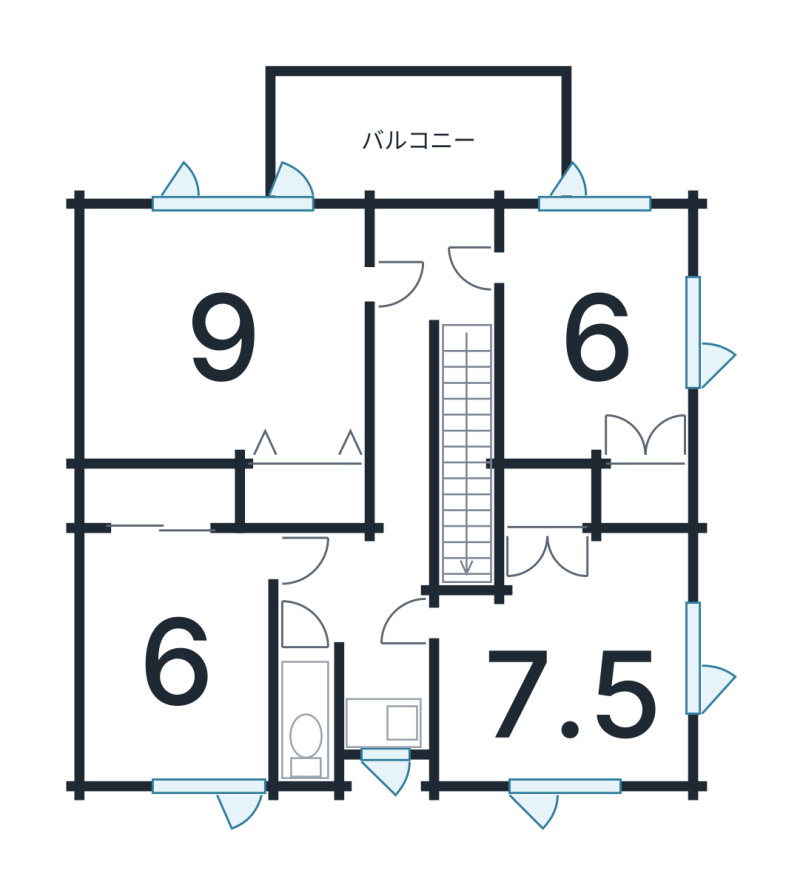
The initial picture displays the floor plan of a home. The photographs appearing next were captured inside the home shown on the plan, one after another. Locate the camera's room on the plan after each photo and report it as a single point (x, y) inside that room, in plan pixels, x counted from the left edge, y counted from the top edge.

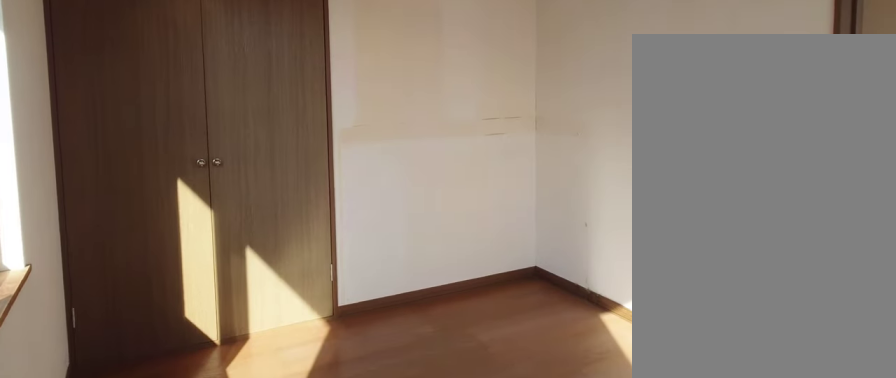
(593, 337)
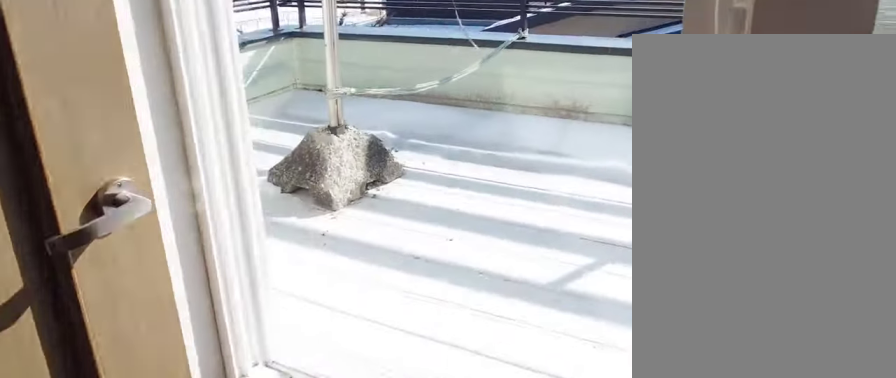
(434, 134)
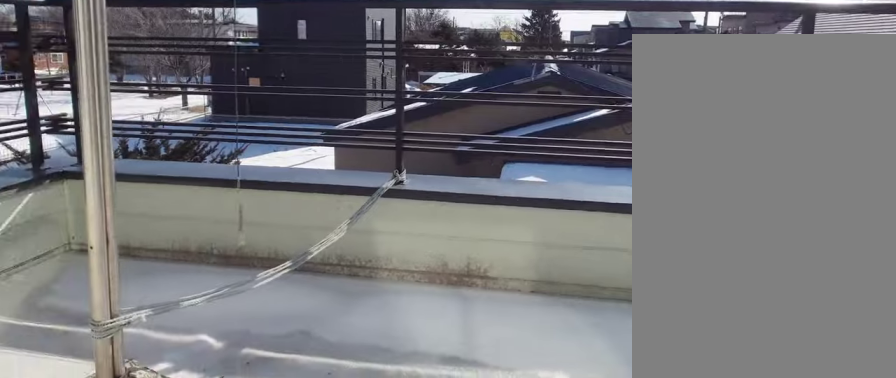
(434, 134)
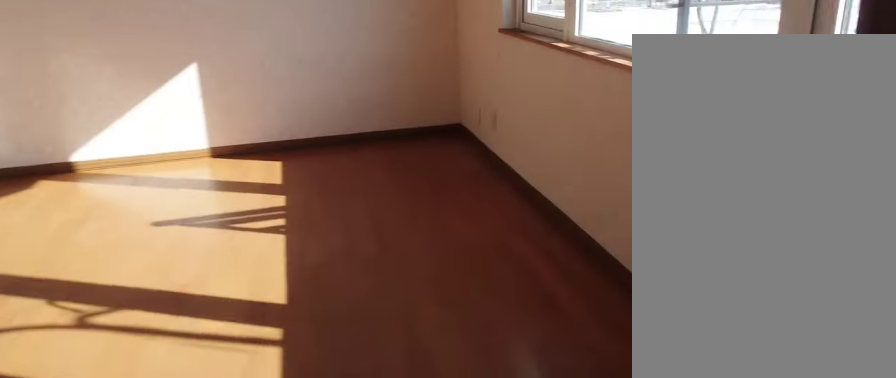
(224, 348)
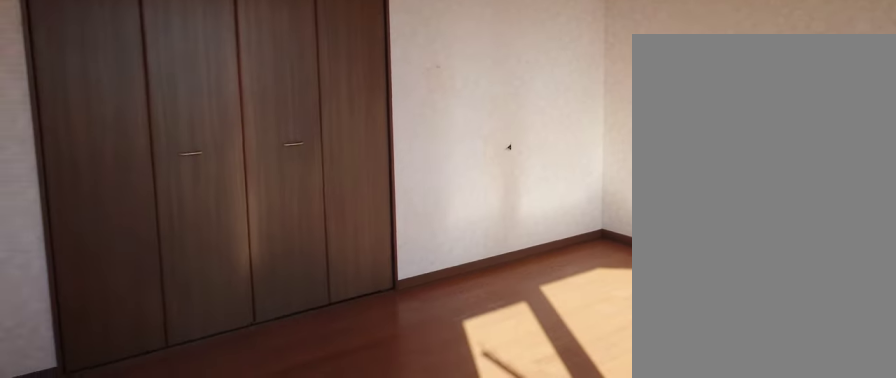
(224, 348)
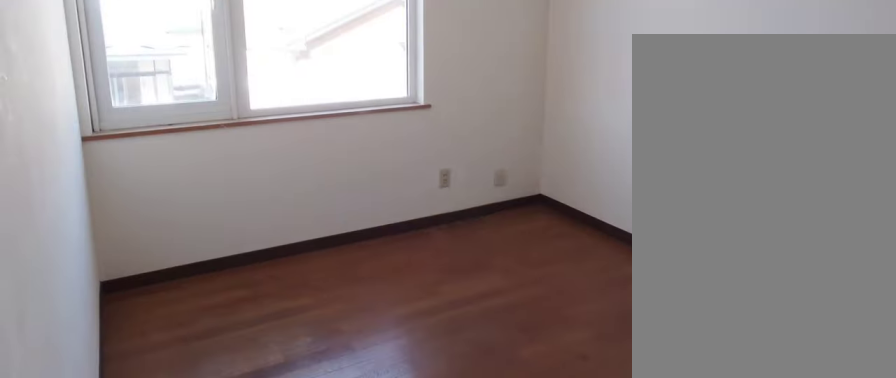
(168, 664)
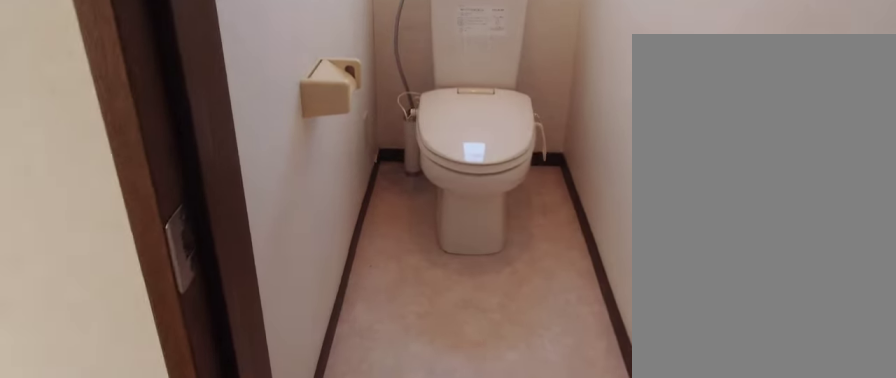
(302, 740)
